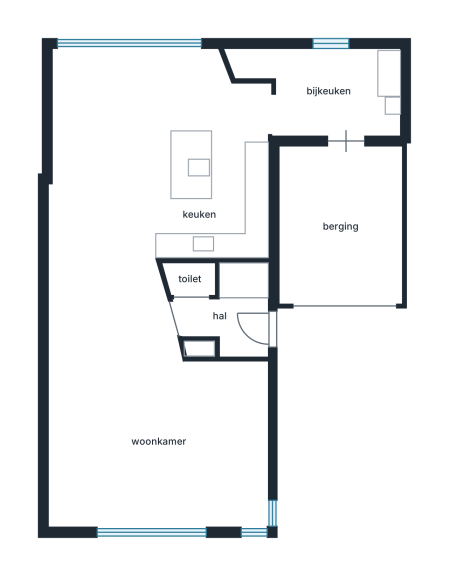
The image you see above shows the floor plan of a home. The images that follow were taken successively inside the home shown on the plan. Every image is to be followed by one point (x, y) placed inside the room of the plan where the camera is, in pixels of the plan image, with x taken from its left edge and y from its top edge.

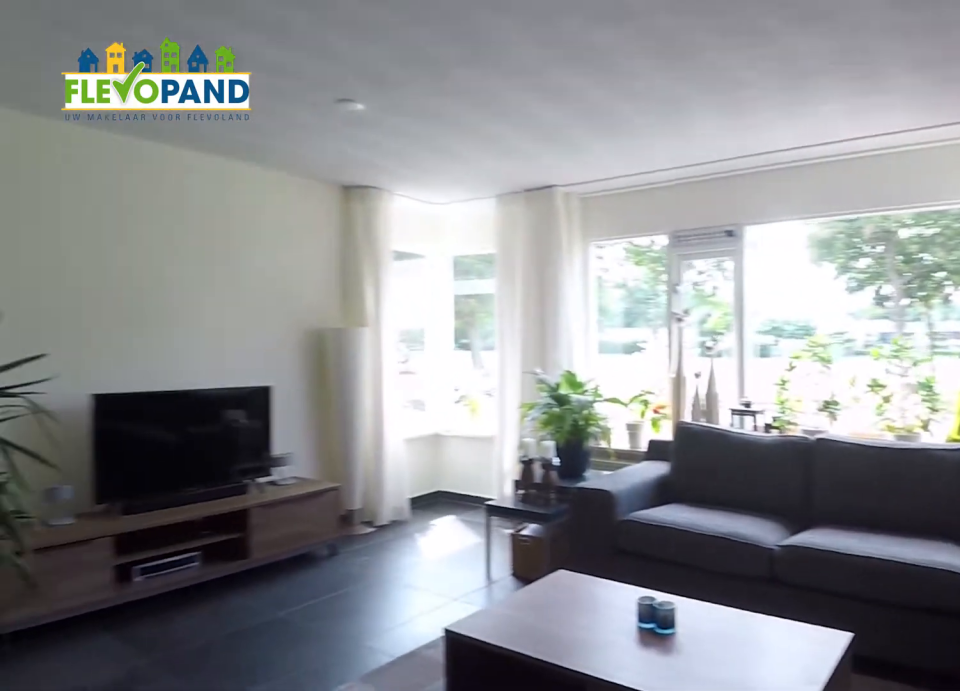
(121, 380)
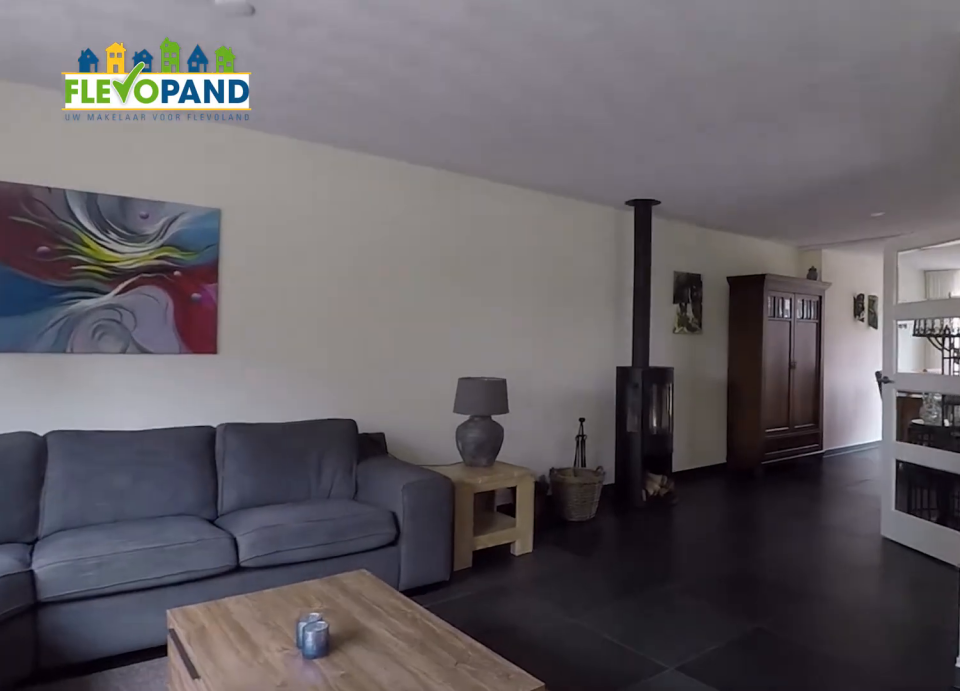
(121, 380)
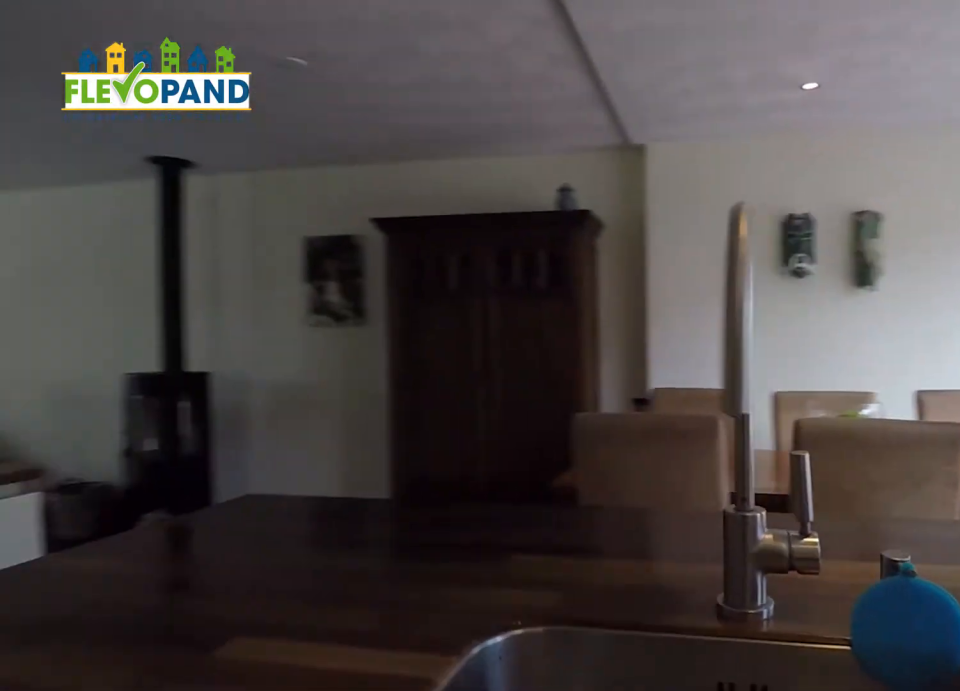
(156, 154)
